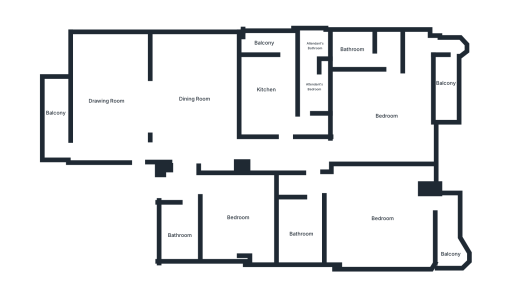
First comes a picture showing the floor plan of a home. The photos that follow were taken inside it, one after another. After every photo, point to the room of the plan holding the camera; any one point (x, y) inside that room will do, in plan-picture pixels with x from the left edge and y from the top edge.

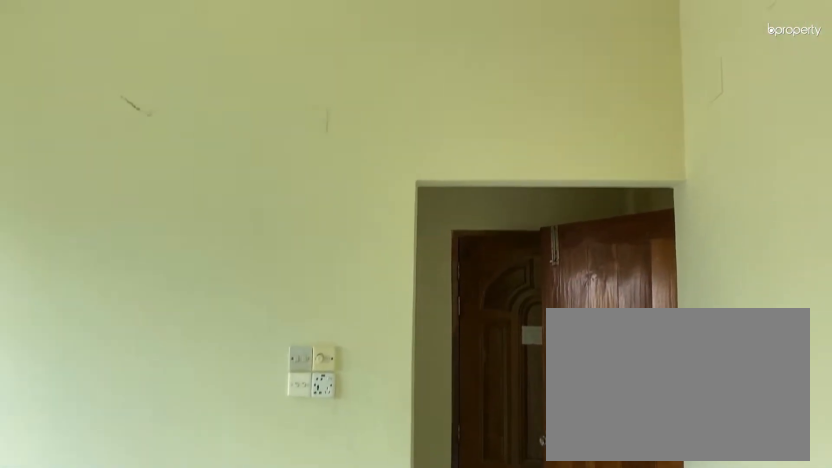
(237, 217)
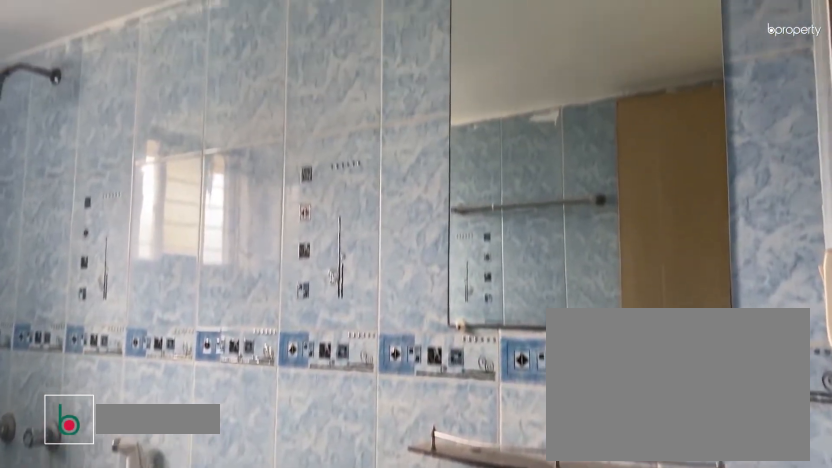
(182, 231)
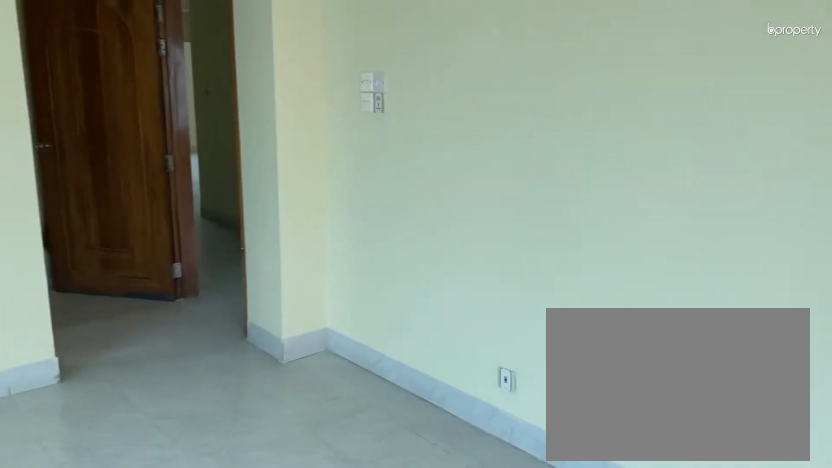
(378, 219)
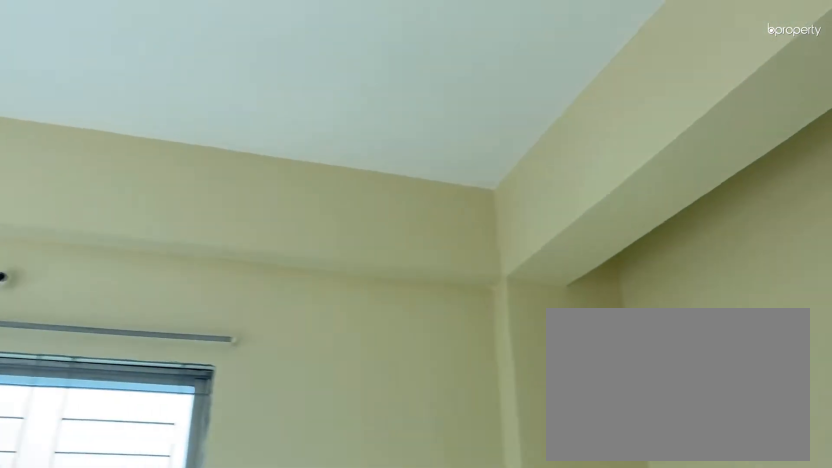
(378, 219)
